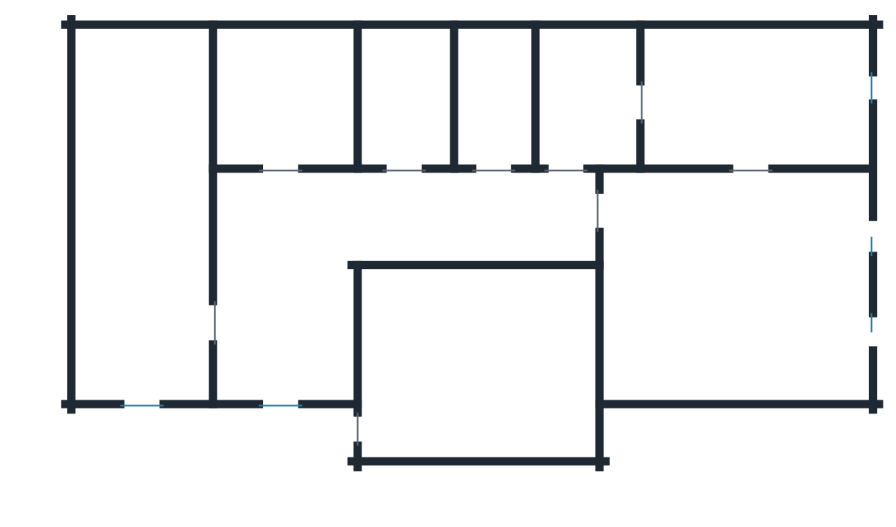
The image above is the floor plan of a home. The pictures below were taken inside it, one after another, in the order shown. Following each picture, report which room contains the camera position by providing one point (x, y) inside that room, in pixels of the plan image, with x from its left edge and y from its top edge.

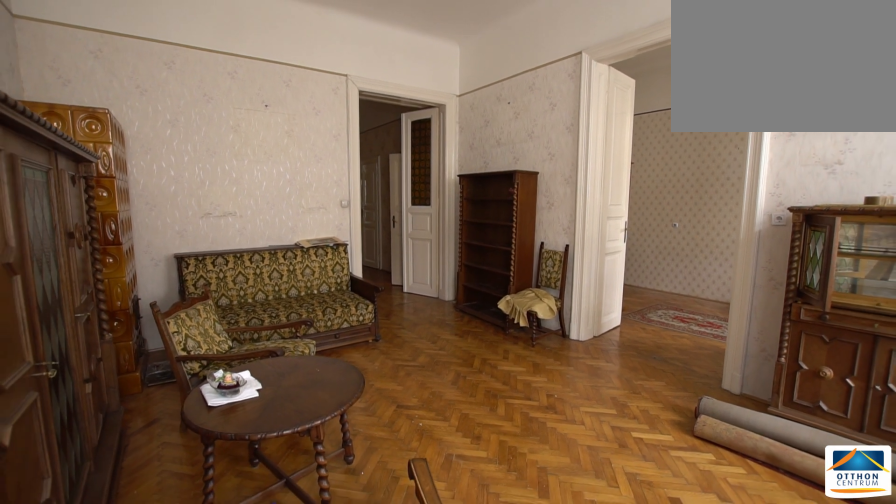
(740, 291)
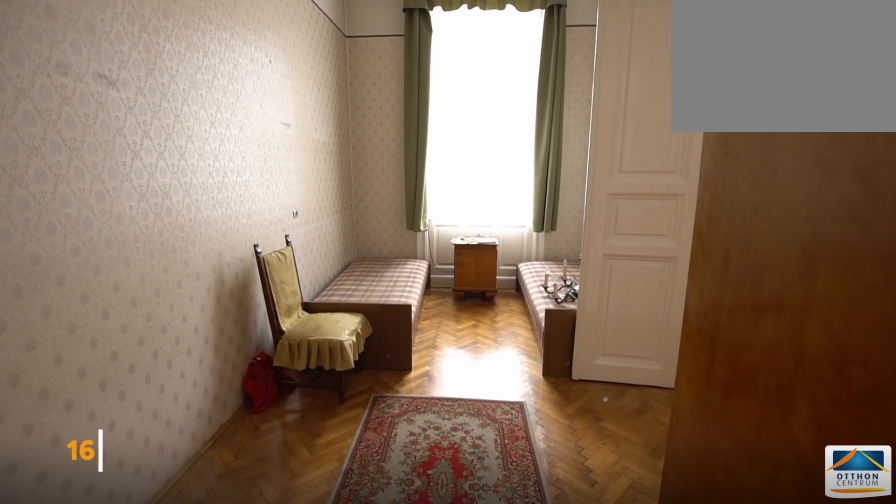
(753, 96)
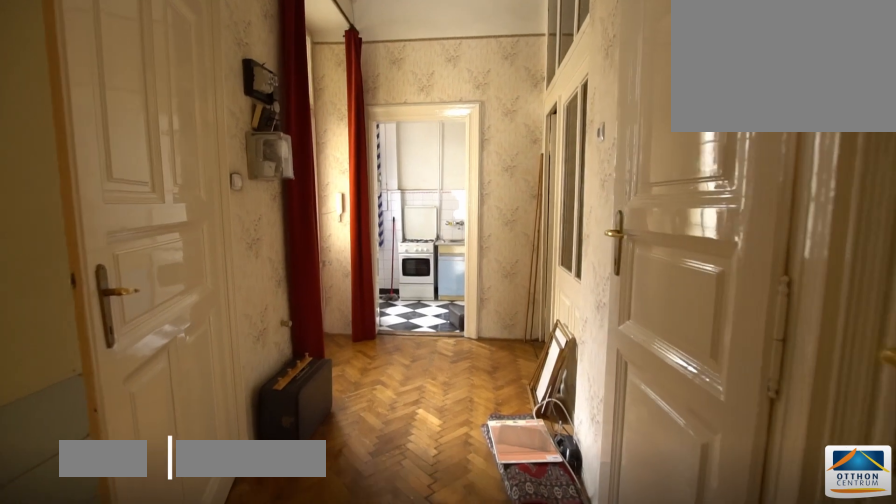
(419, 217)
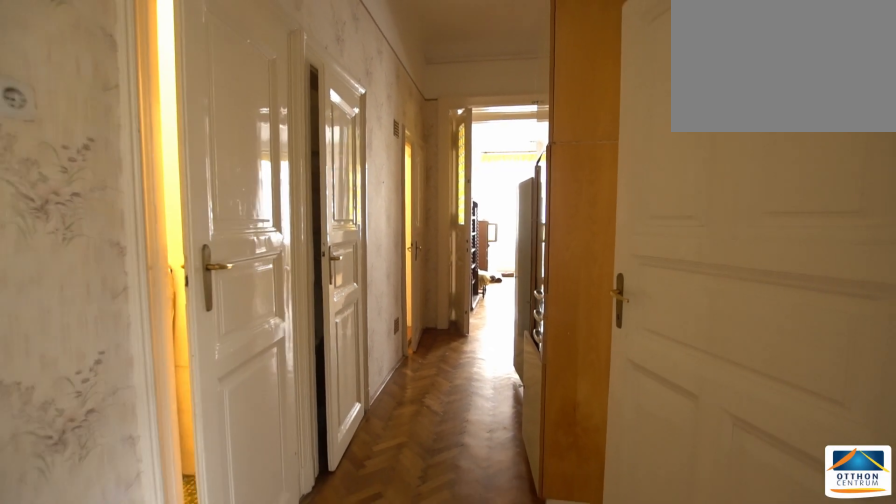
(419, 217)
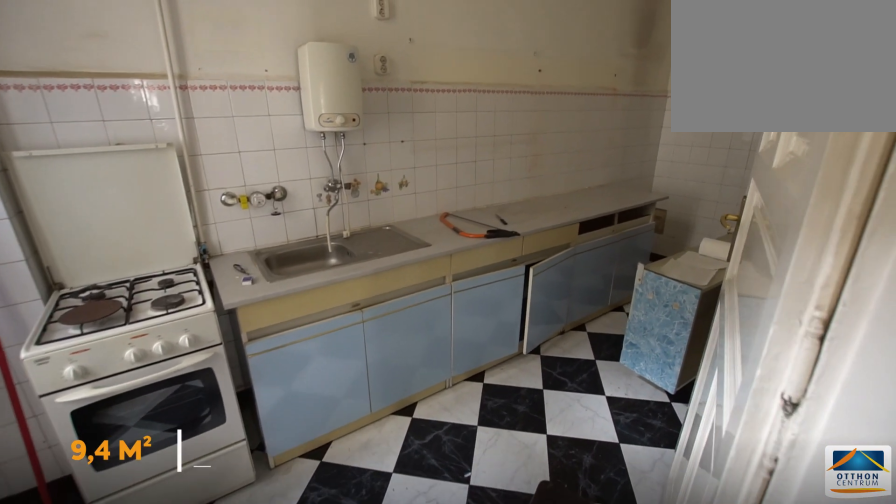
(144, 217)
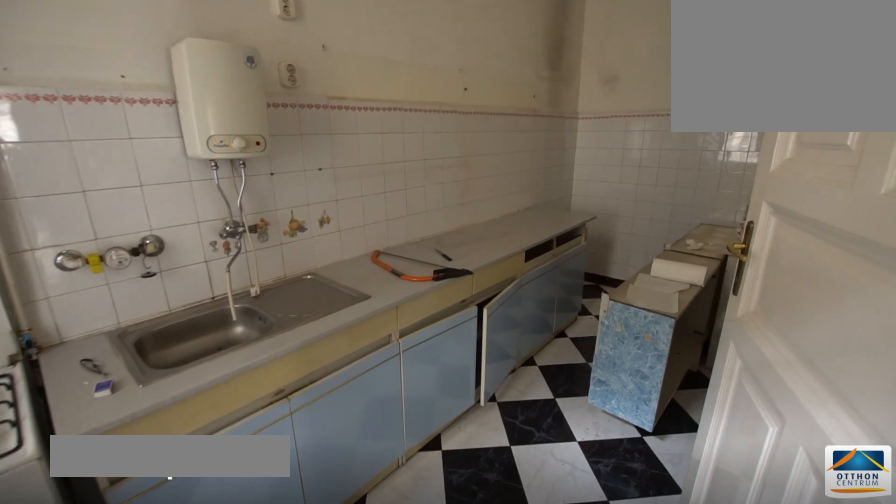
(144, 217)
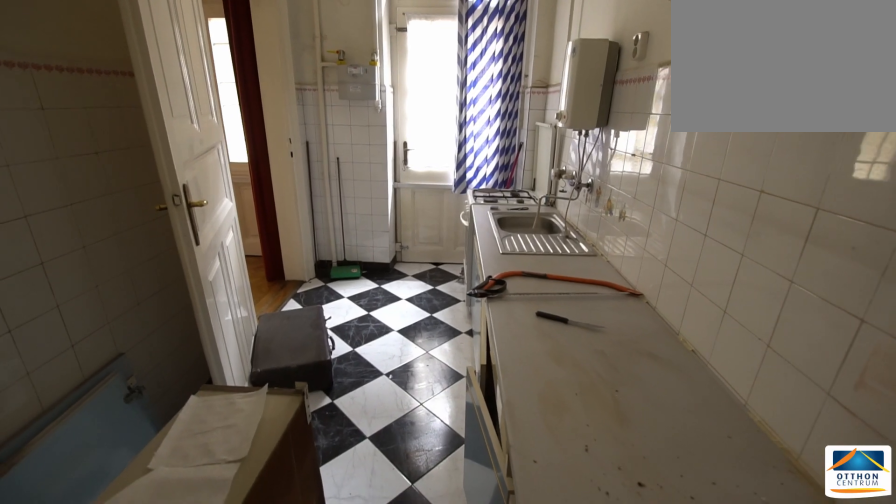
(144, 216)
